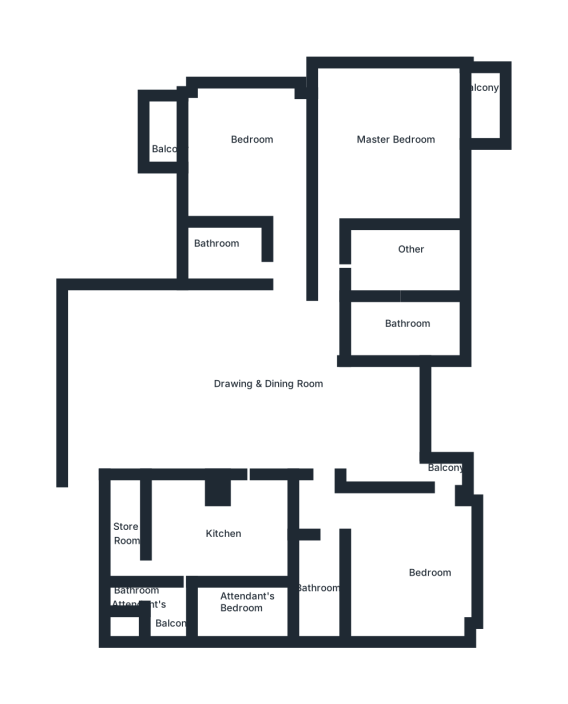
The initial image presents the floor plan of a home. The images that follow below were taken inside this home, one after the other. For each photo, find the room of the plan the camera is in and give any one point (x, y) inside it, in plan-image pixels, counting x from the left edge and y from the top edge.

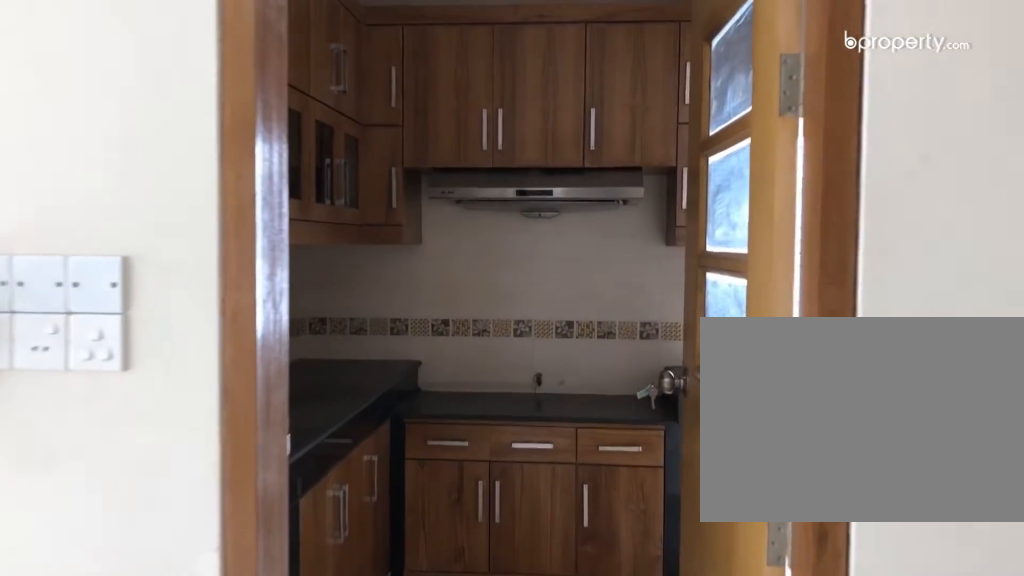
(227, 396)
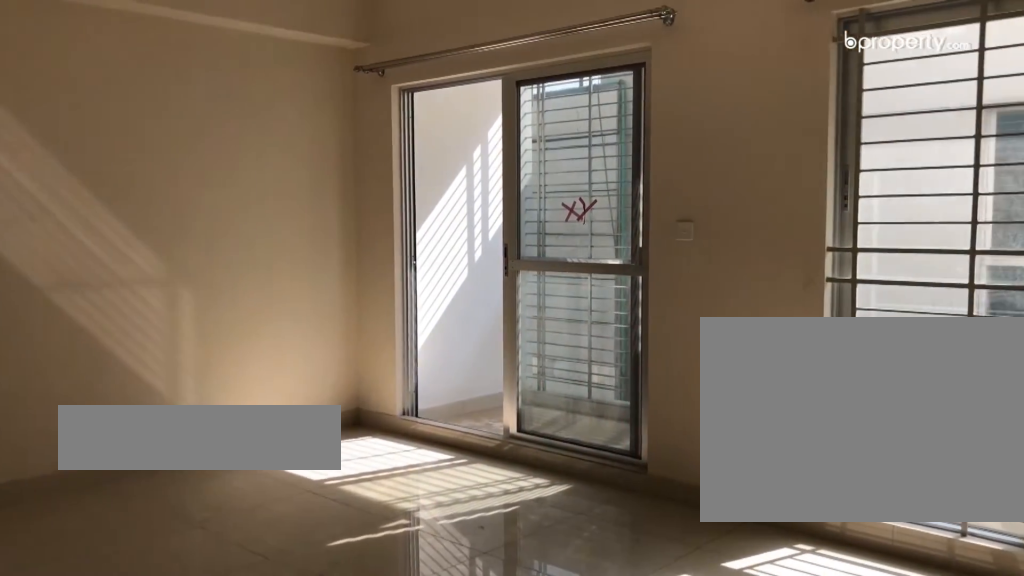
(387, 145)
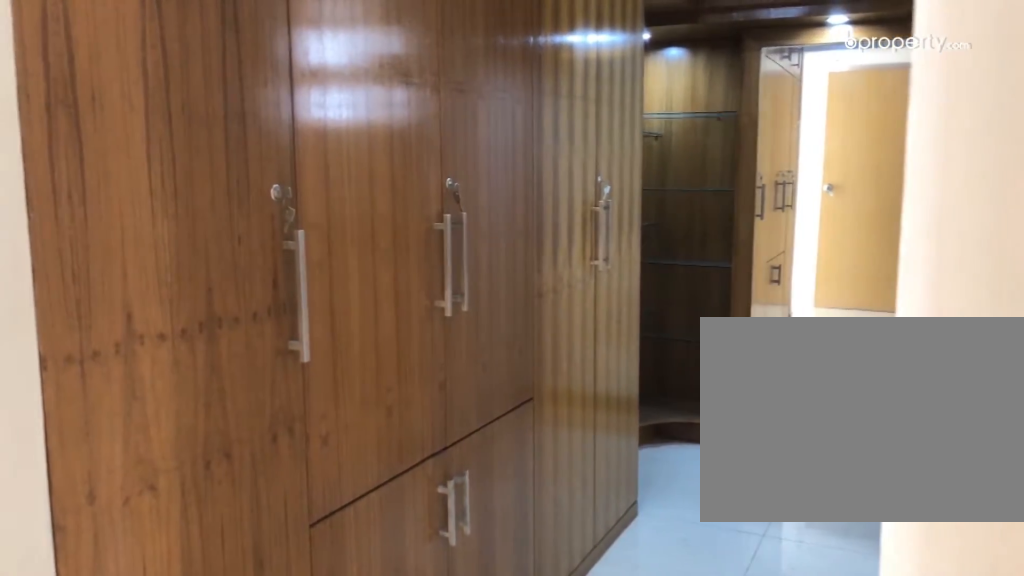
(401, 264)
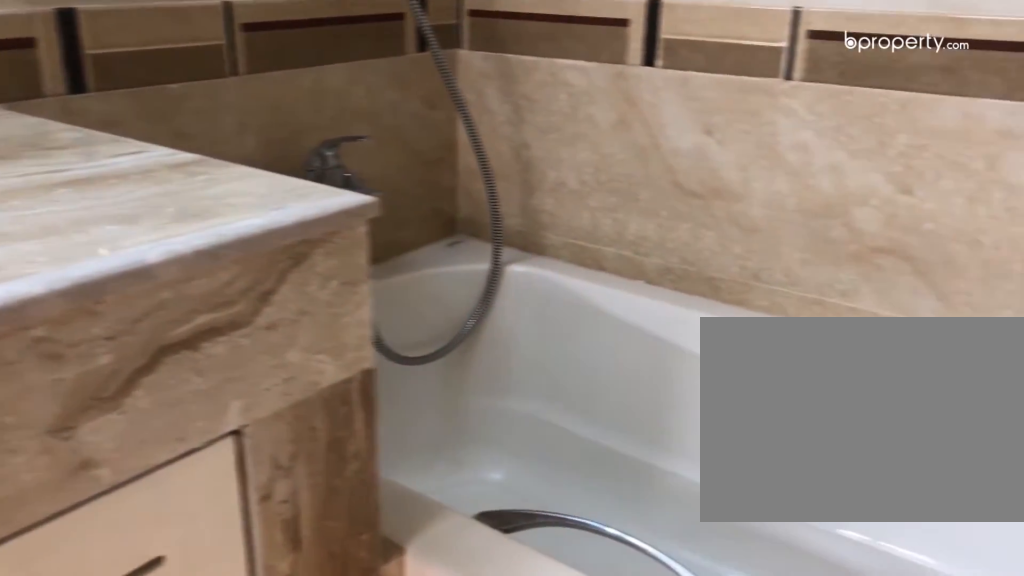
(401, 328)
